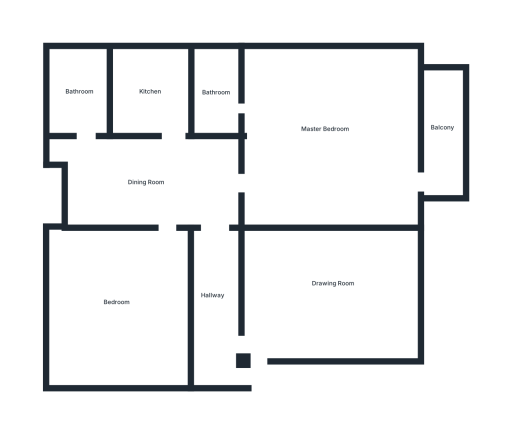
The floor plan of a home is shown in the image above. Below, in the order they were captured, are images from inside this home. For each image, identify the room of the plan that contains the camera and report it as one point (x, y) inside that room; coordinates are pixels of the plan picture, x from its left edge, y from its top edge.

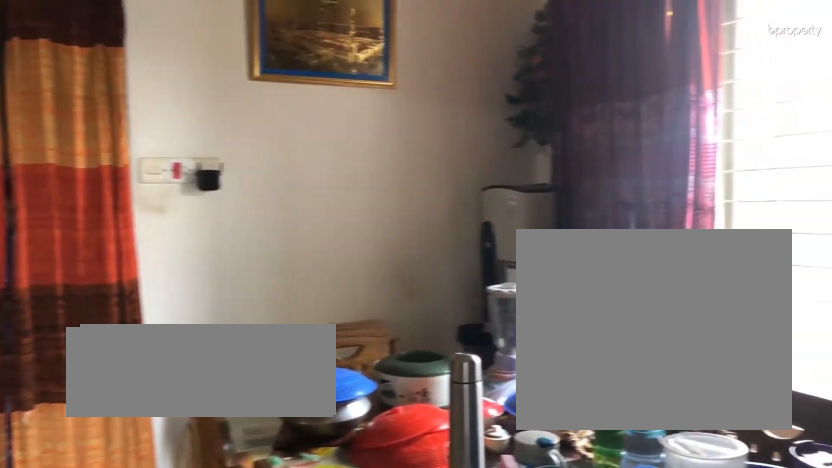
(145, 179)
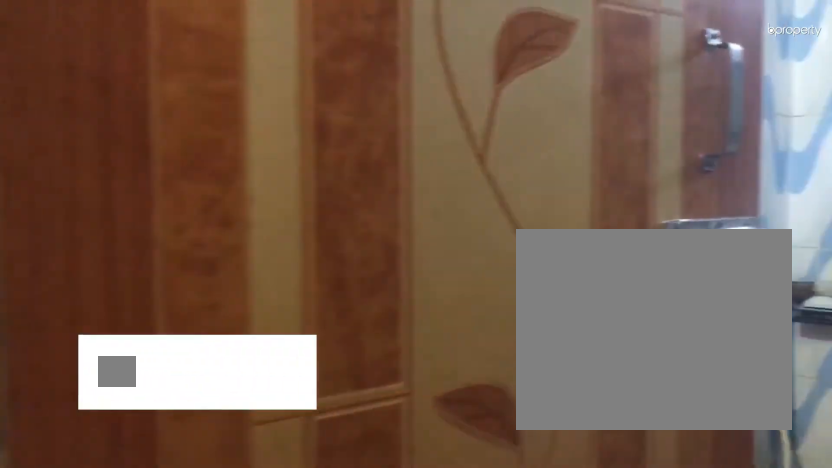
(79, 90)
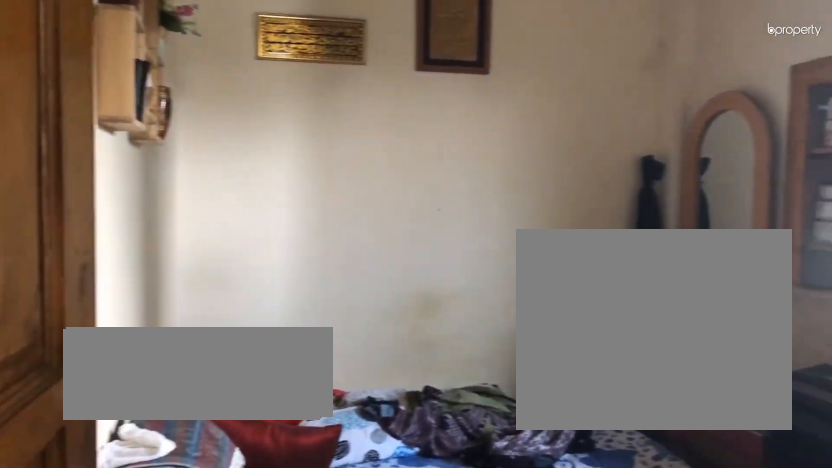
(116, 302)
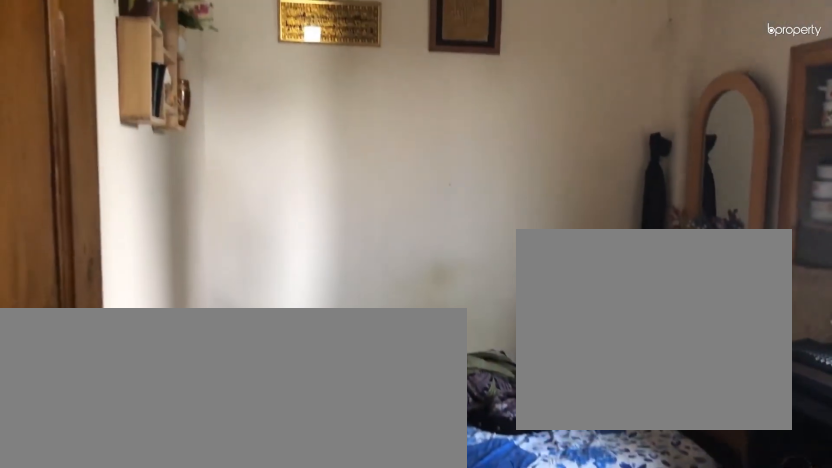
(116, 302)
